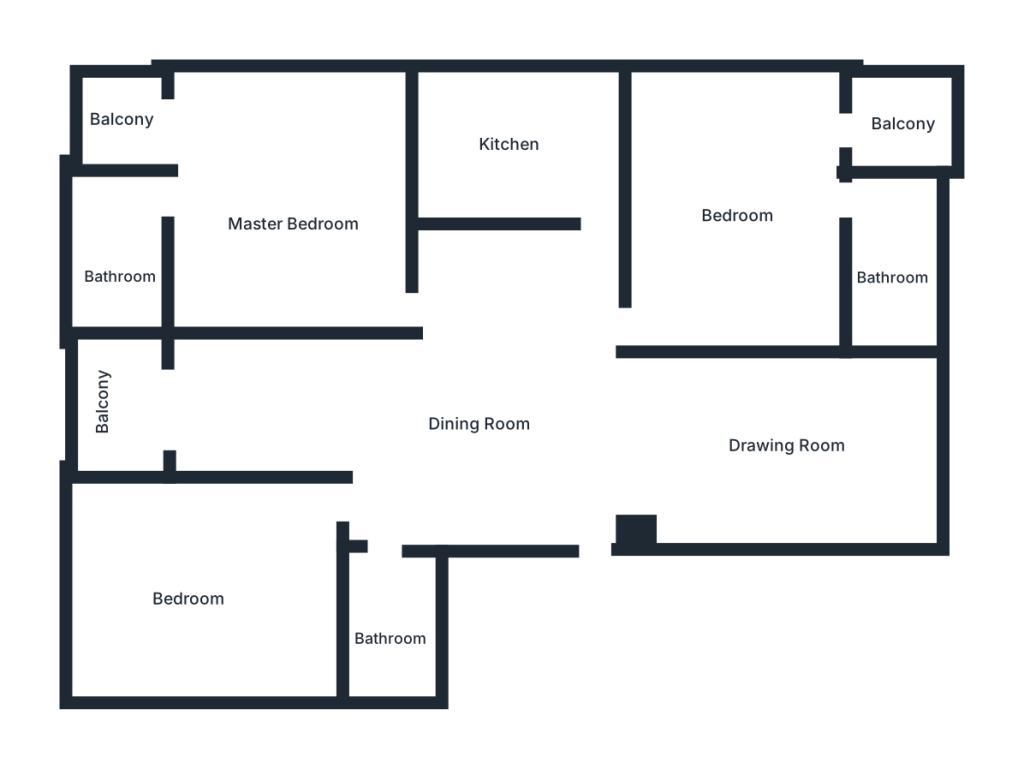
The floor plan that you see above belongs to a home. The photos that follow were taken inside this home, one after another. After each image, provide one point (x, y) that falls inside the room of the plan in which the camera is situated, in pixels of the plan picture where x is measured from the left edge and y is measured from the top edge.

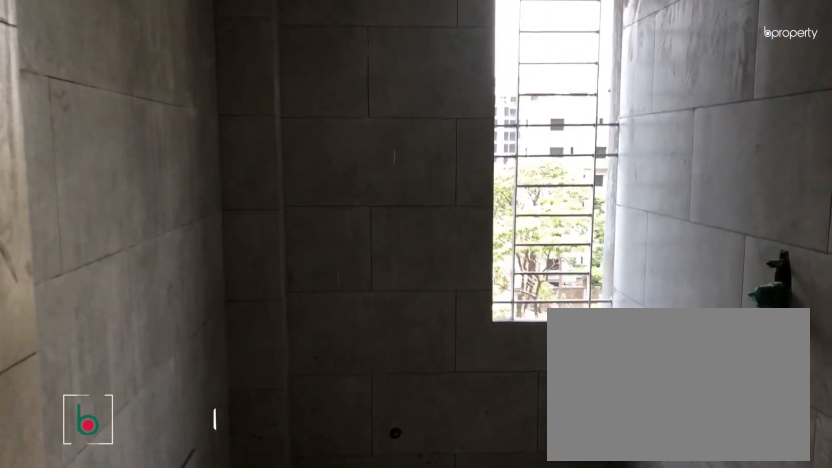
(389, 616)
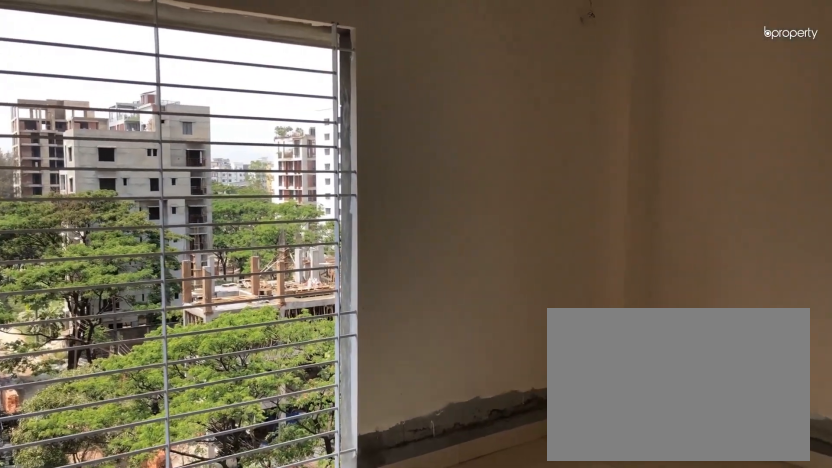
(212, 574)
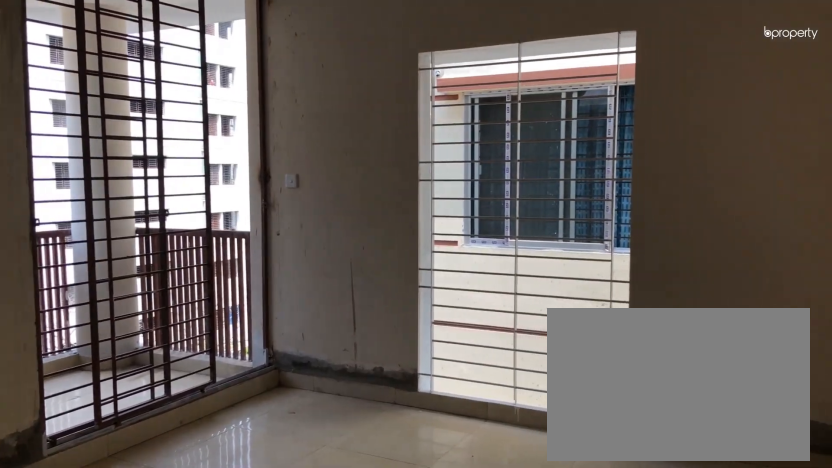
(292, 202)
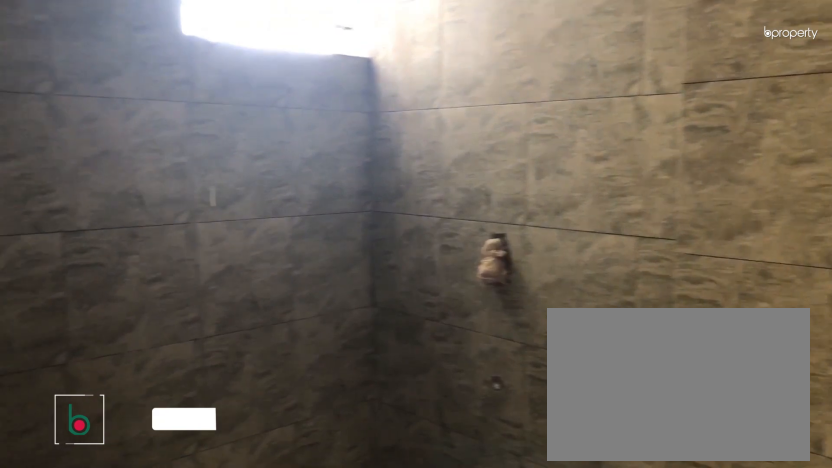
(120, 248)
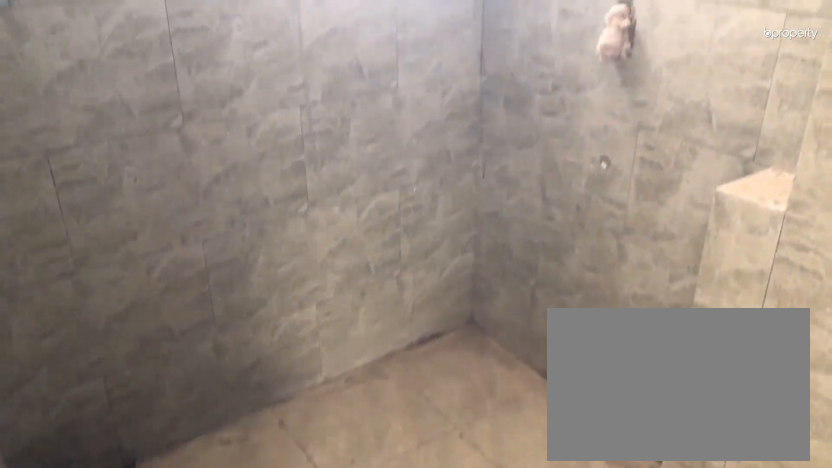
(120, 248)
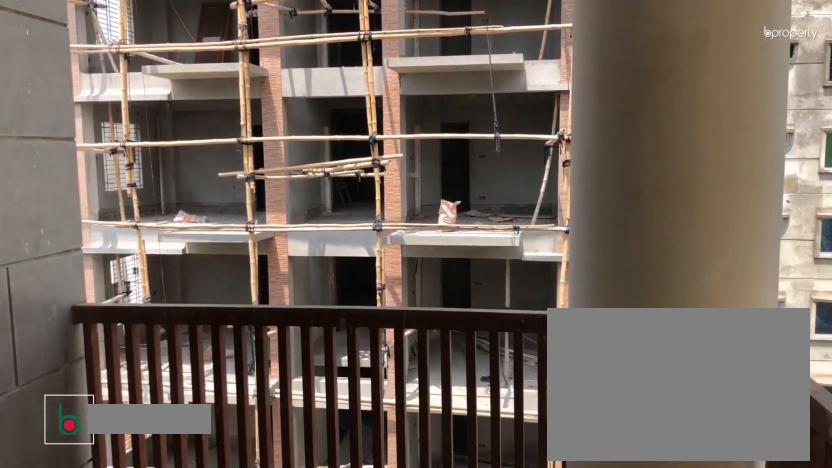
(130, 120)
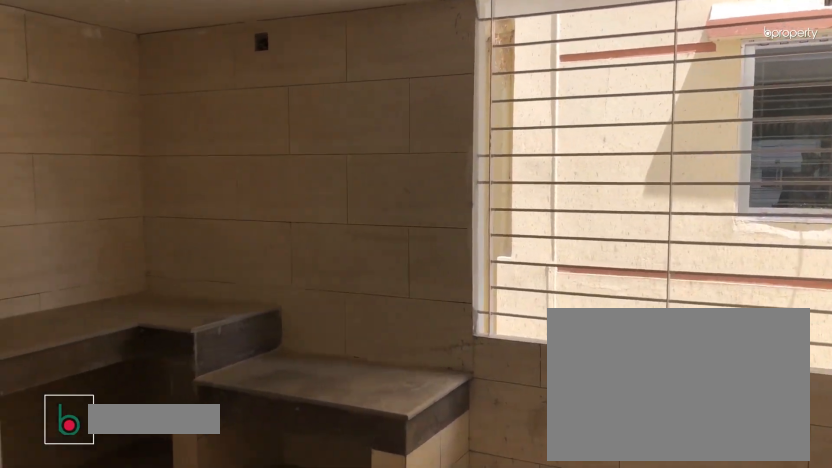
(502, 138)
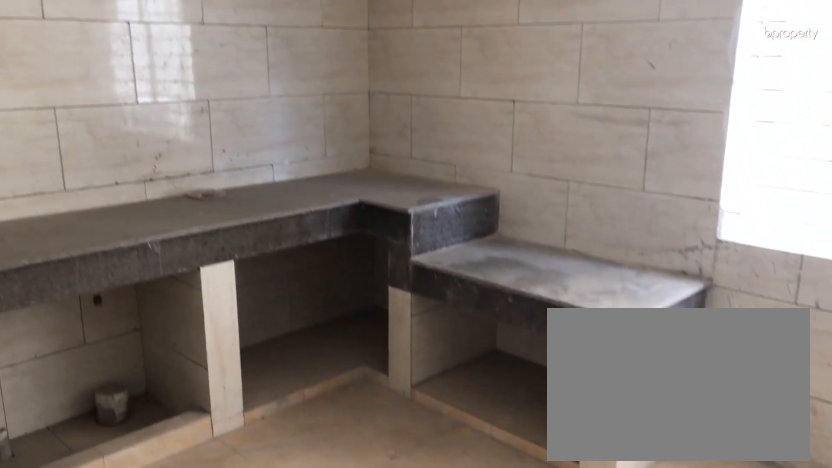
(502, 138)
